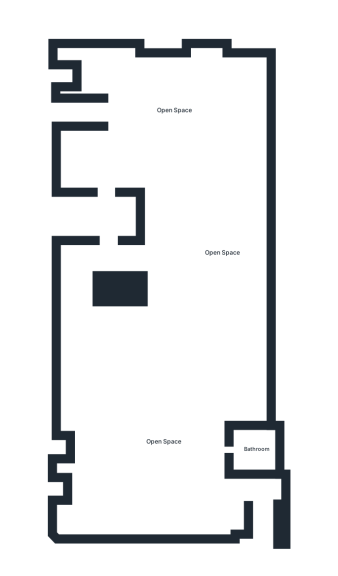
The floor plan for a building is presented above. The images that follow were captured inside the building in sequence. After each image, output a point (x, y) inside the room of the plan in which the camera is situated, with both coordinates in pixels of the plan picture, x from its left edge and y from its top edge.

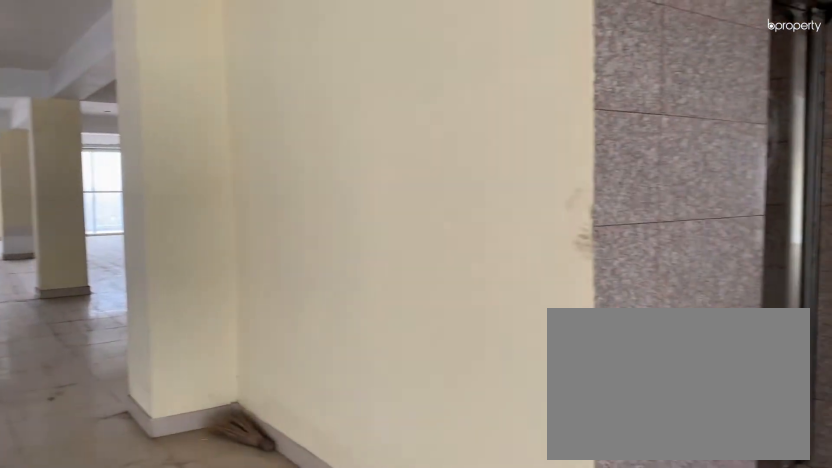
(175, 110)
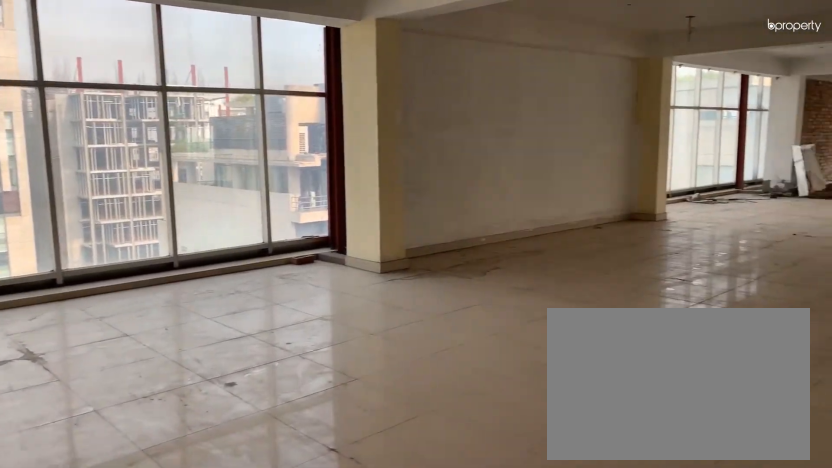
(175, 110)
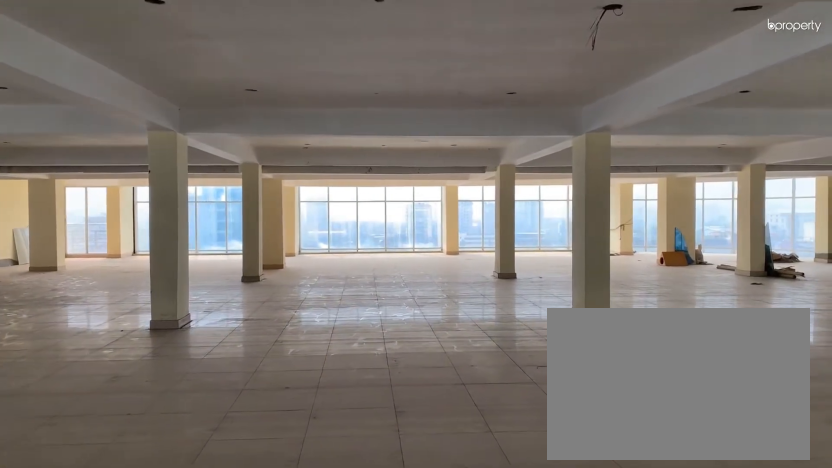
(221, 253)
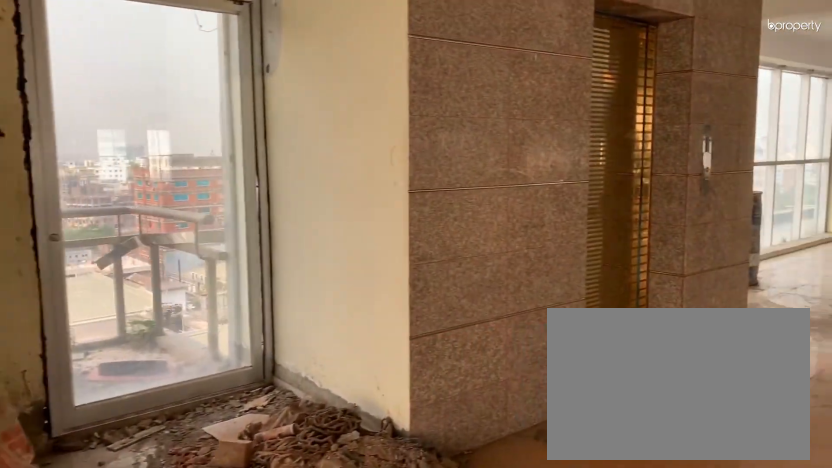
(162, 442)
